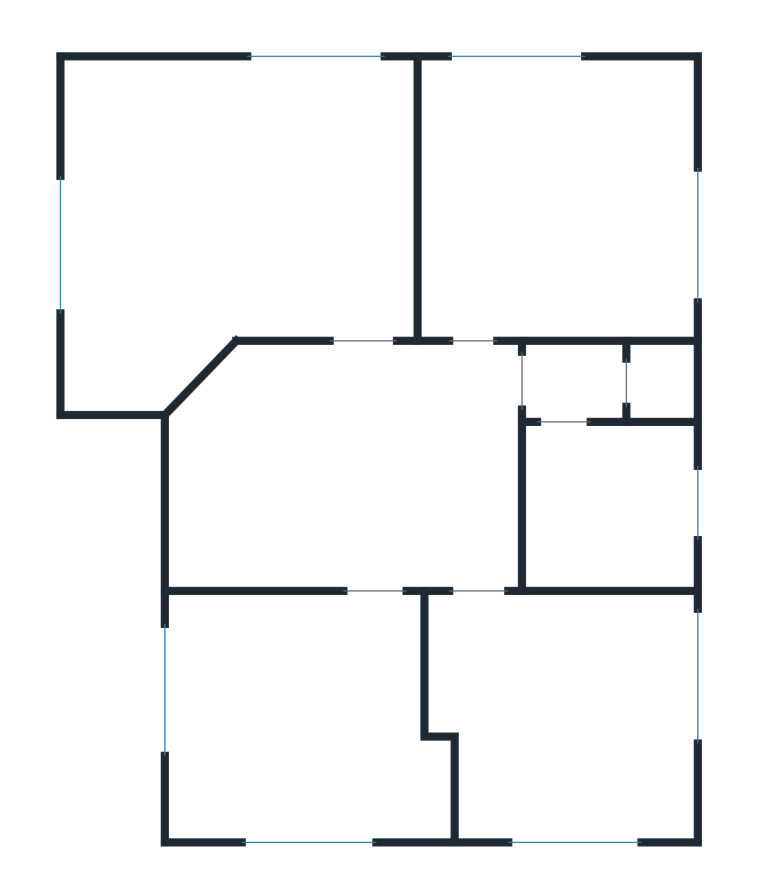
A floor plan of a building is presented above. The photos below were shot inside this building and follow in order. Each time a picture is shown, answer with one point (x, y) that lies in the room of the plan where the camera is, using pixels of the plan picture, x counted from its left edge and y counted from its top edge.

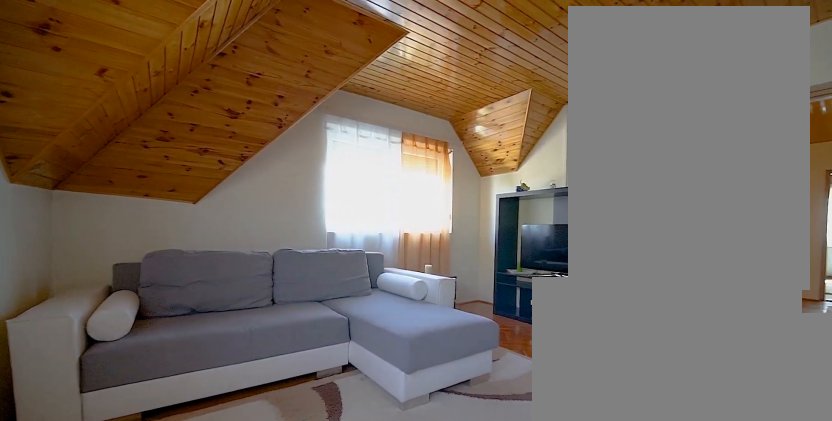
(299, 728)
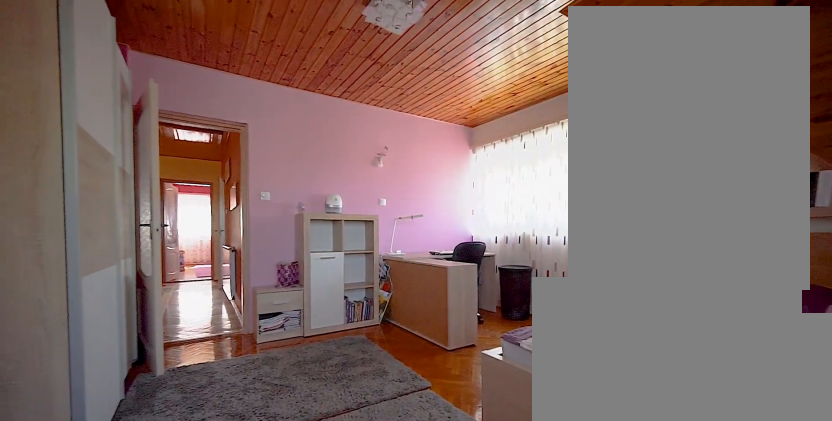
(575, 728)
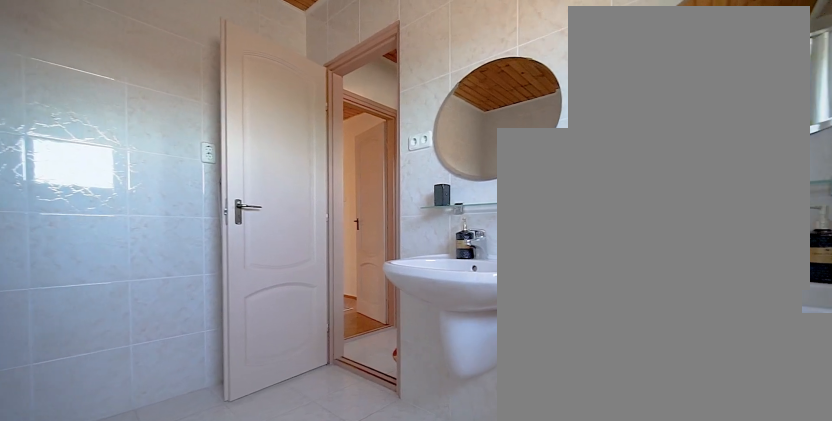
(609, 511)
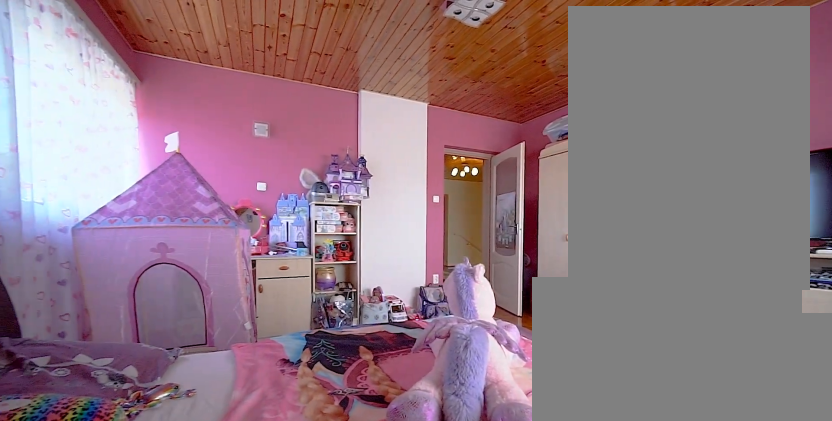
(558, 200)
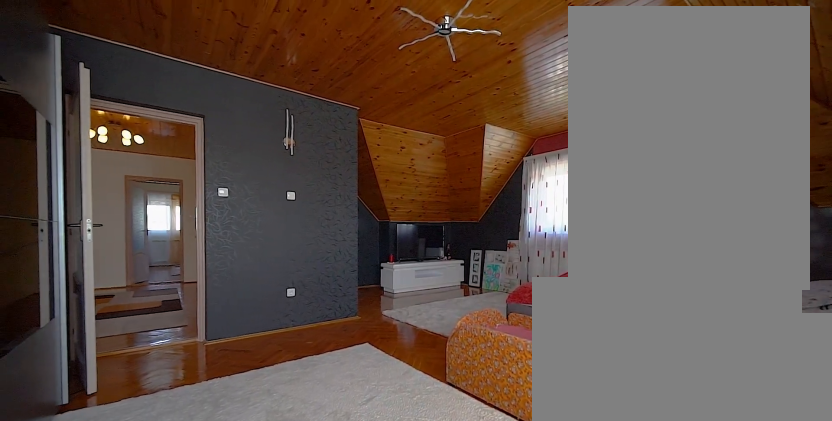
(258, 199)
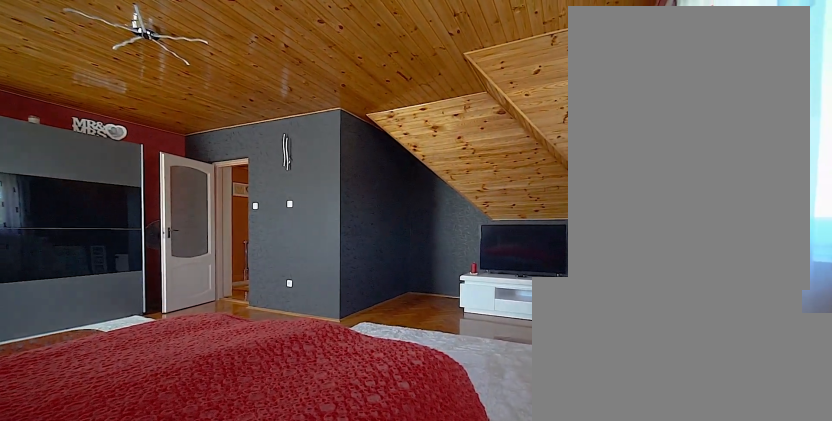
(257, 199)
